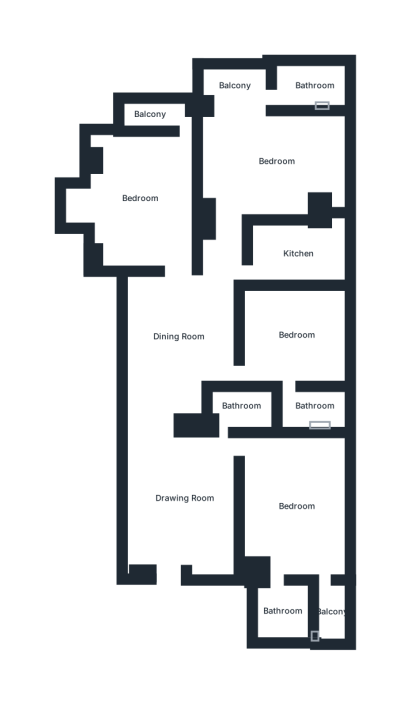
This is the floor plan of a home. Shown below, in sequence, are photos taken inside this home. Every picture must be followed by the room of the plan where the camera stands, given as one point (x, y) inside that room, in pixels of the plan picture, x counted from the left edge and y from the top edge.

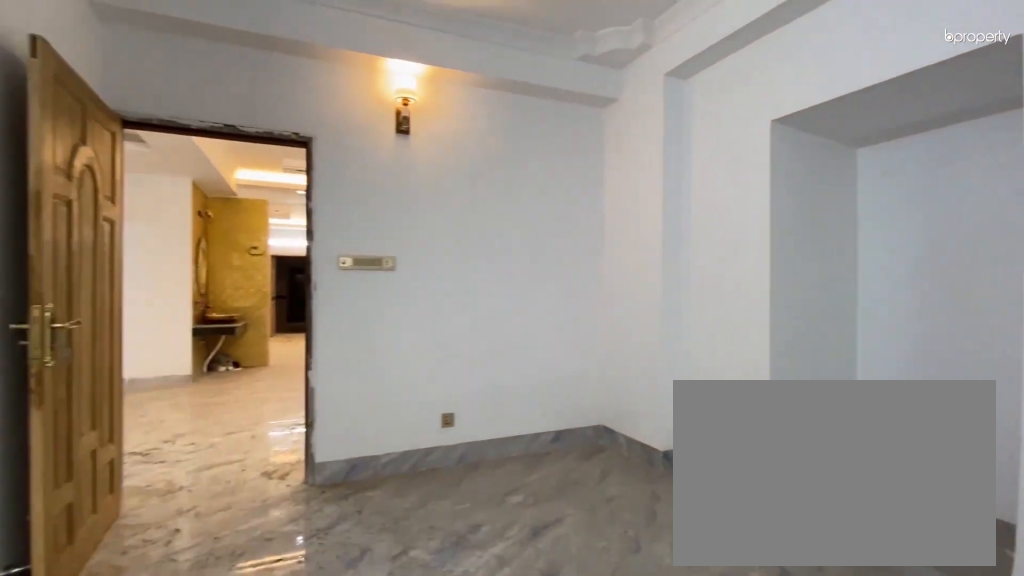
(141, 200)
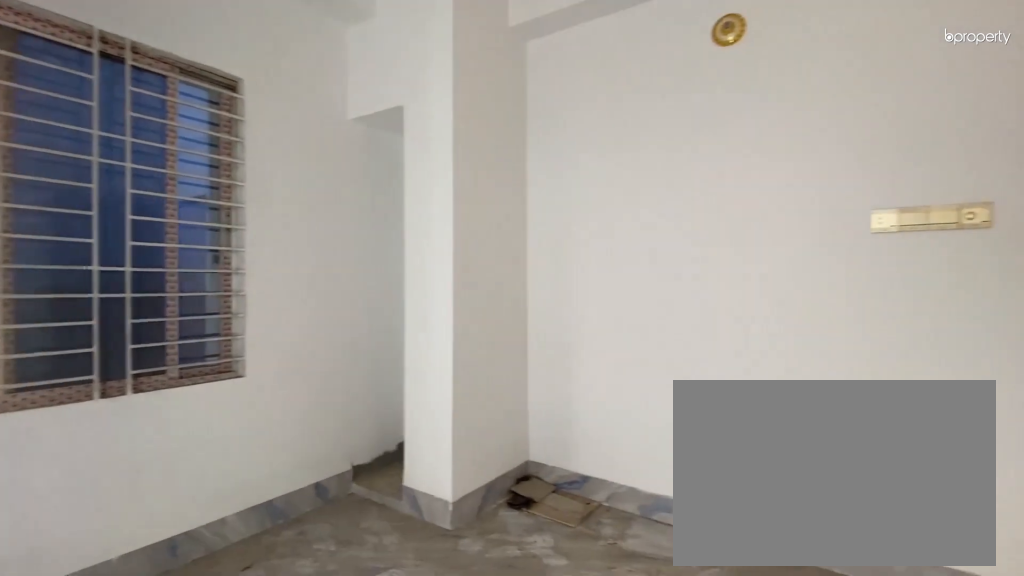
(277, 163)
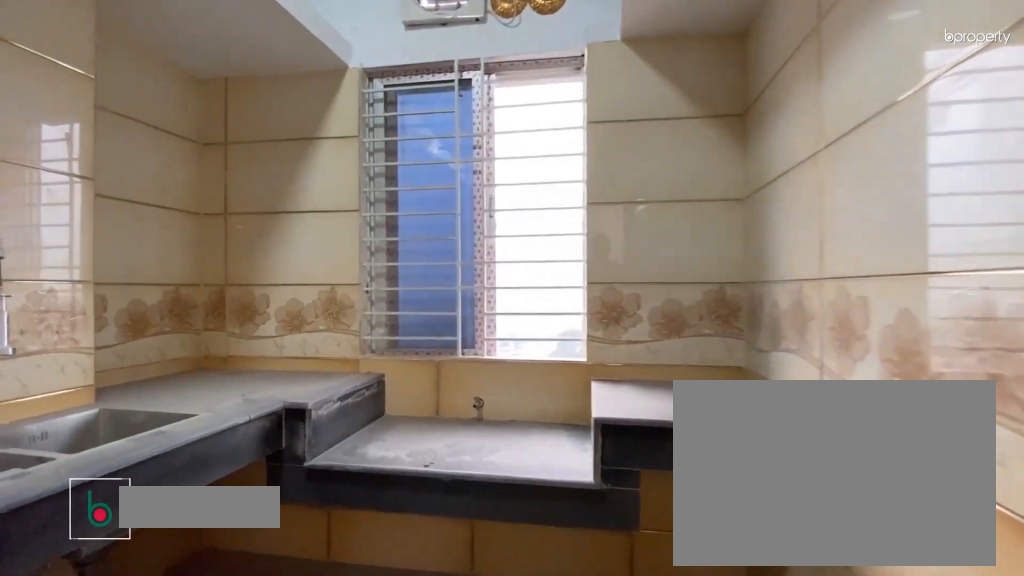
(298, 252)
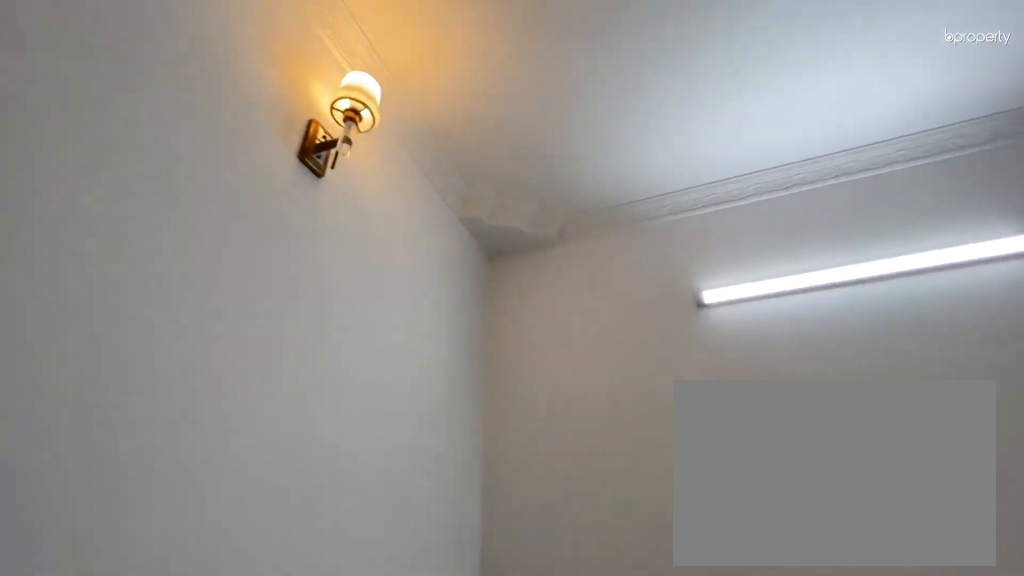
(297, 337)
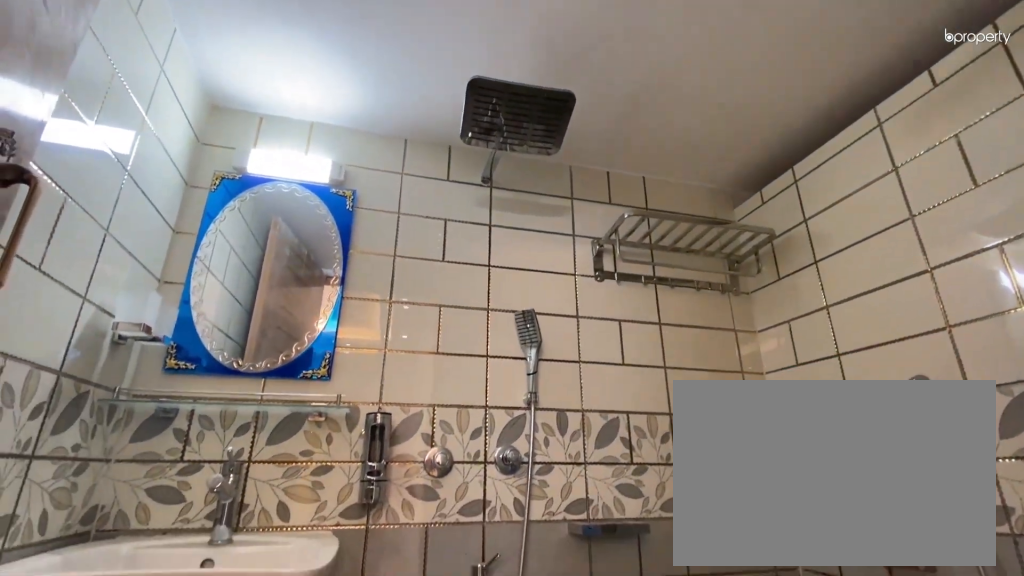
(242, 406)
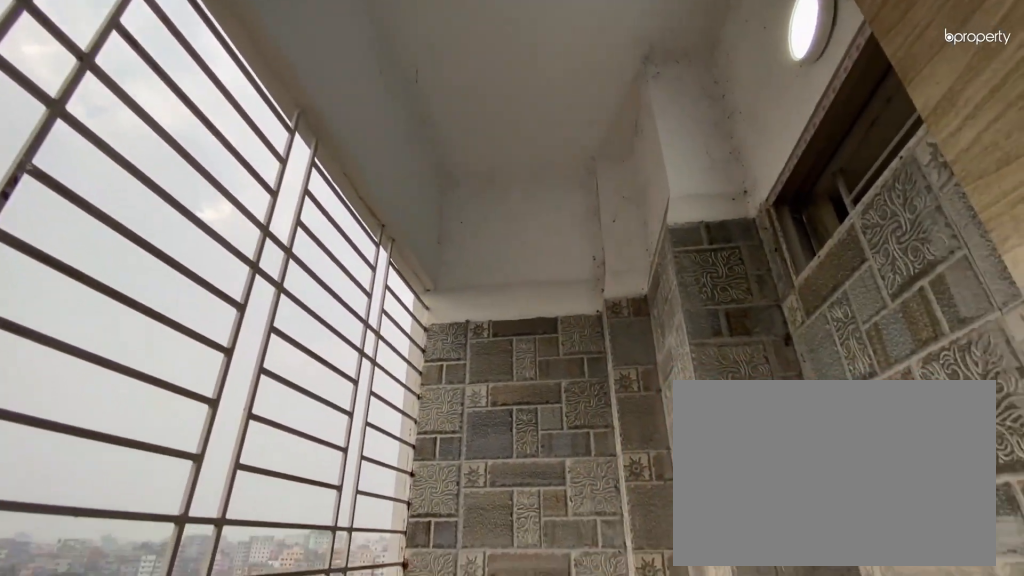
(331, 613)
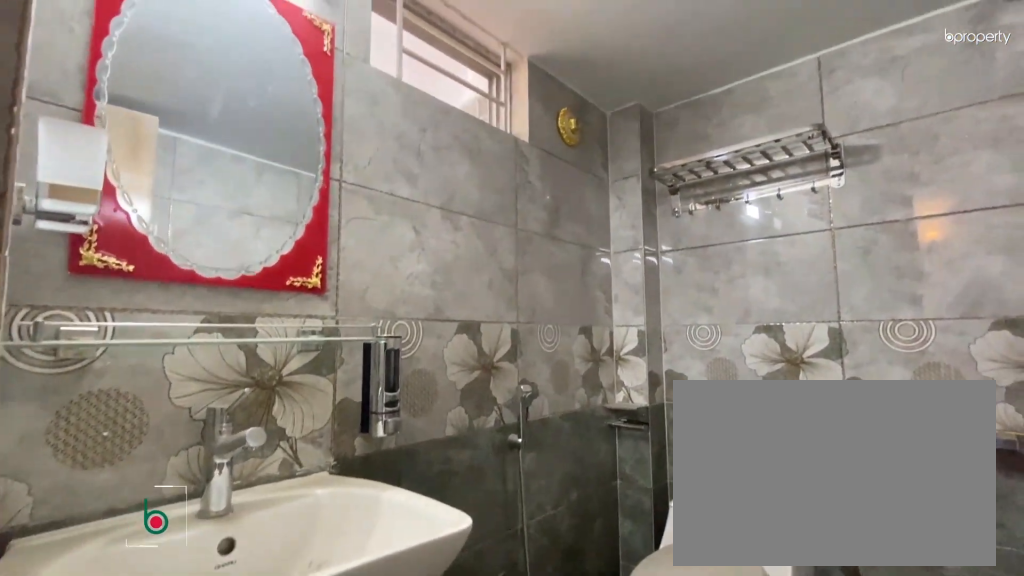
(284, 610)
